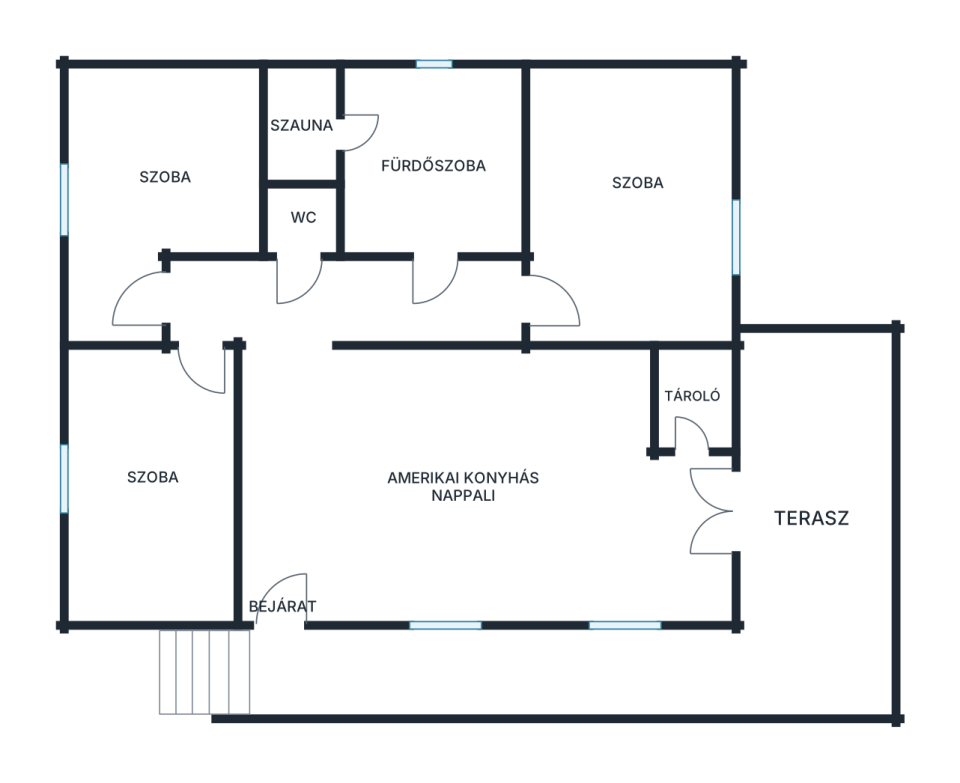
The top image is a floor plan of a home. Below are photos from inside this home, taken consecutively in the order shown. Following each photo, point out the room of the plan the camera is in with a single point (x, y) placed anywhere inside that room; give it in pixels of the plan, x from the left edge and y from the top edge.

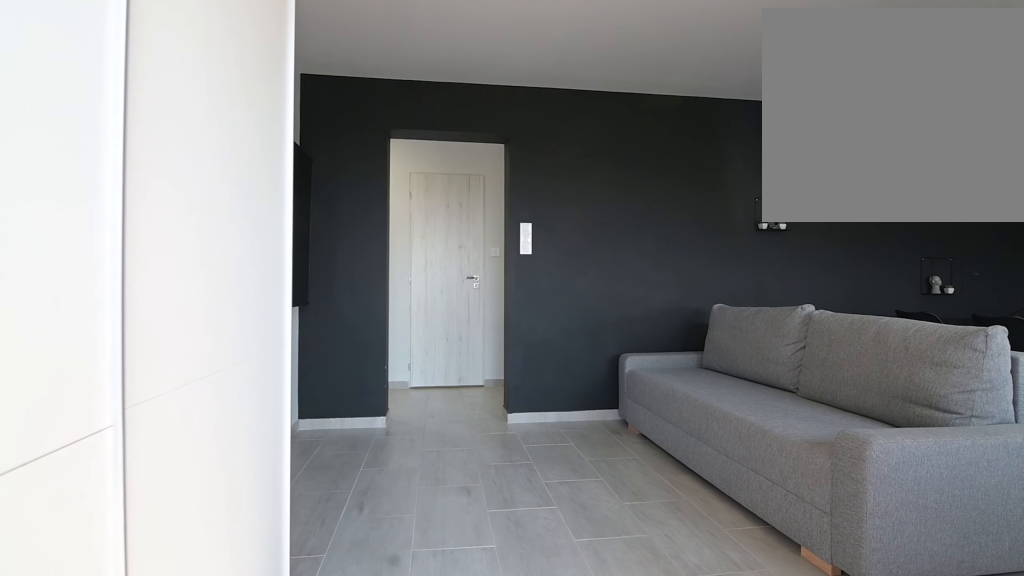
(359, 476)
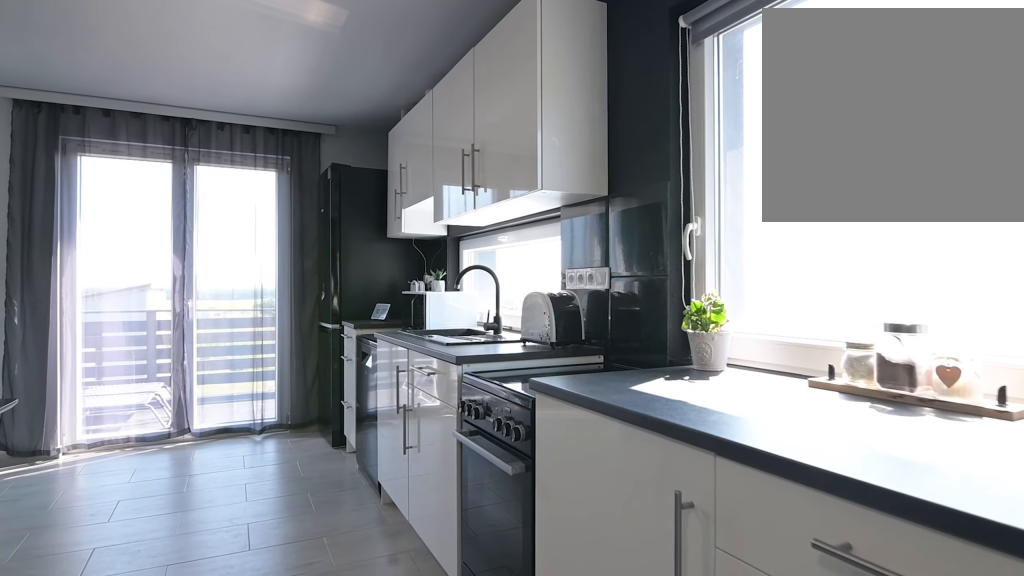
(359, 476)
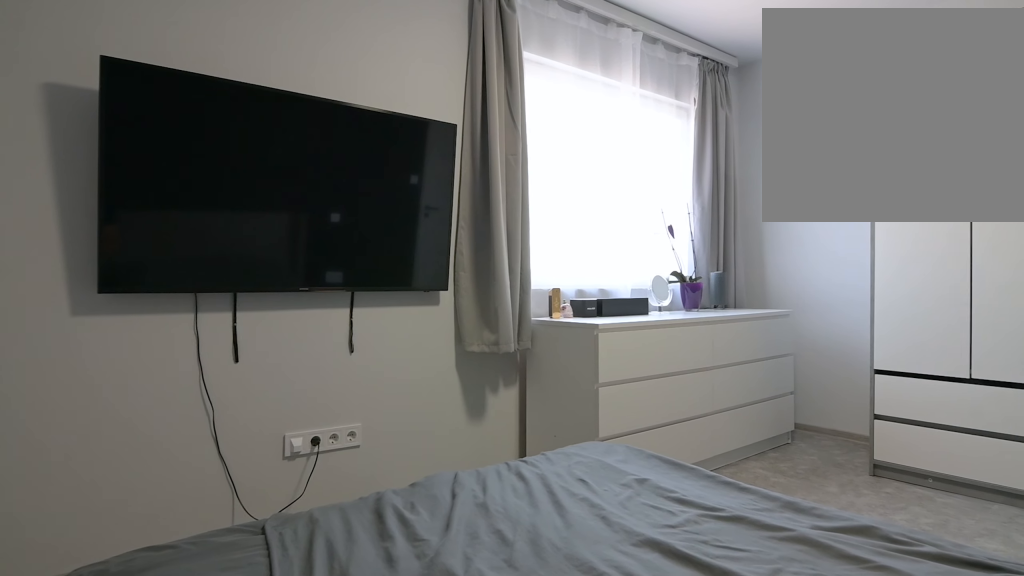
(623, 223)
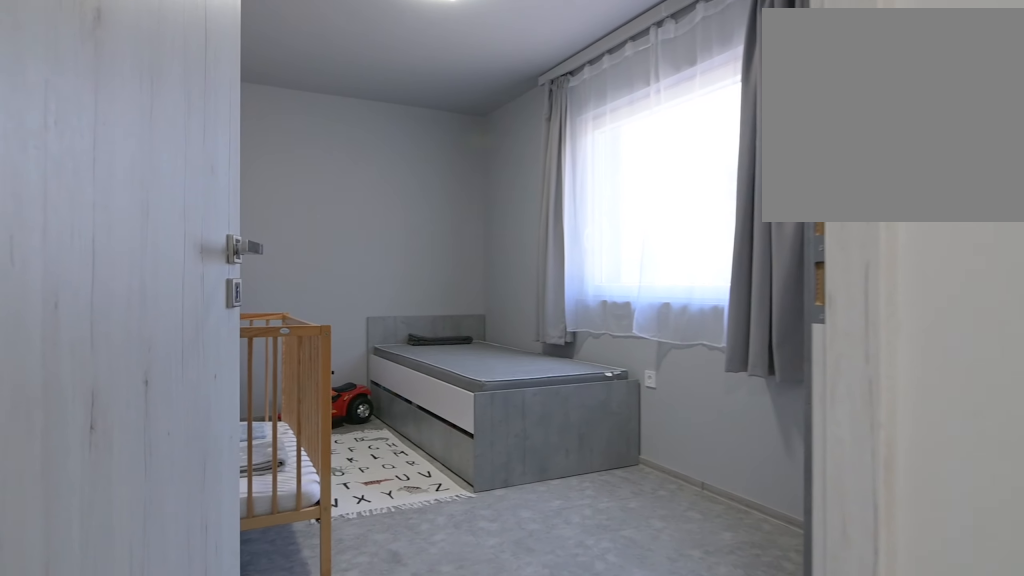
(158, 484)
